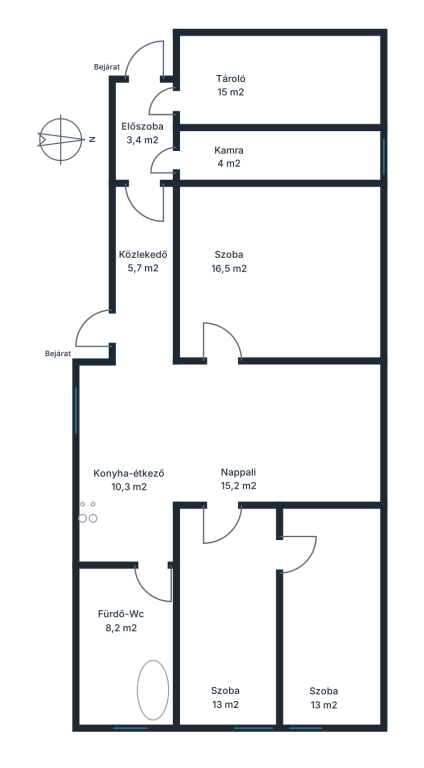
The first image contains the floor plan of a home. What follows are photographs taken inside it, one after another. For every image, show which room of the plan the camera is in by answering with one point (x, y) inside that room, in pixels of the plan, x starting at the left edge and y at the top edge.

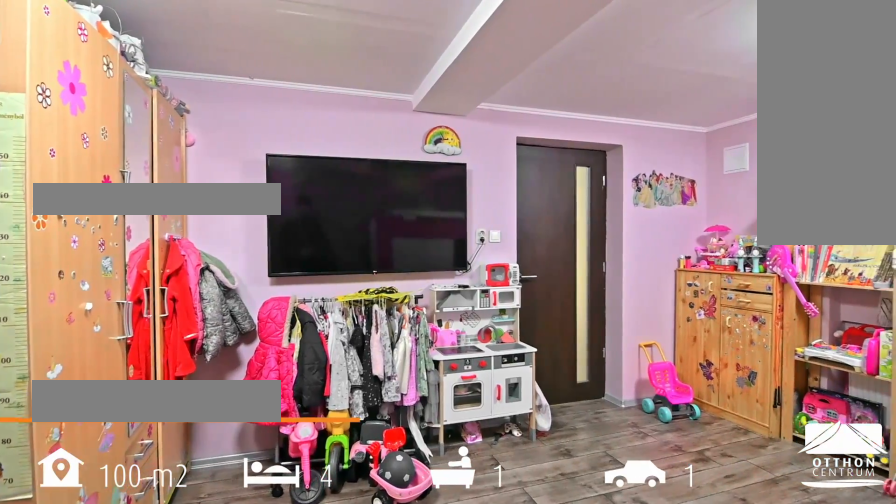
(265, 268)
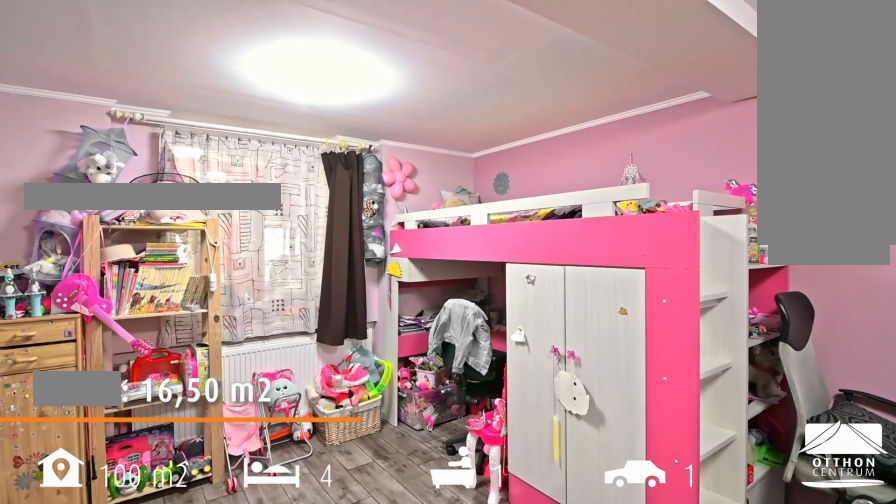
(265, 268)
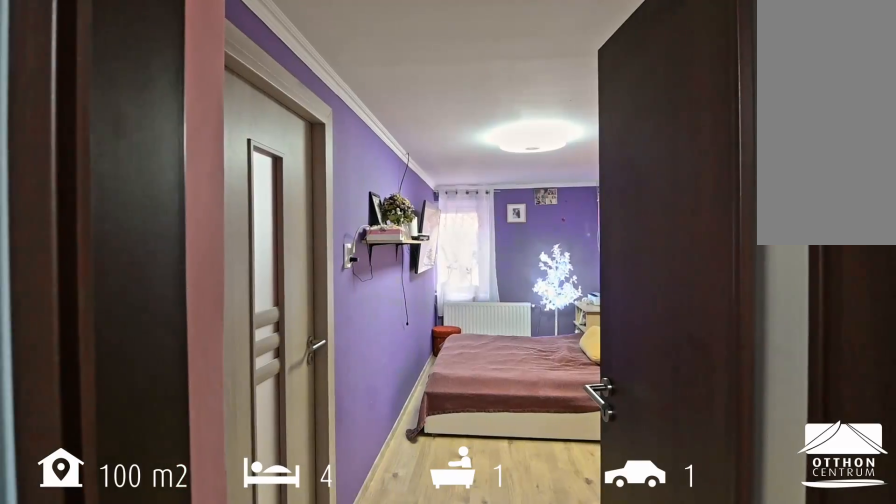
(229, 626)
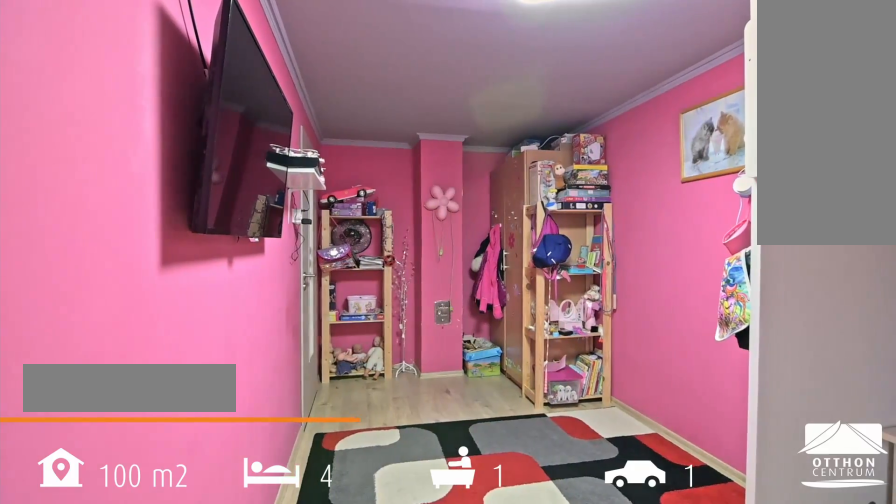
(334, 626)
